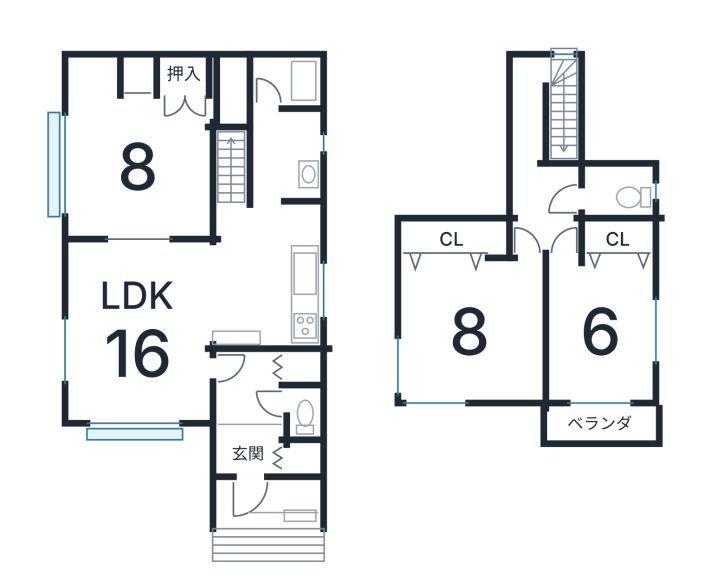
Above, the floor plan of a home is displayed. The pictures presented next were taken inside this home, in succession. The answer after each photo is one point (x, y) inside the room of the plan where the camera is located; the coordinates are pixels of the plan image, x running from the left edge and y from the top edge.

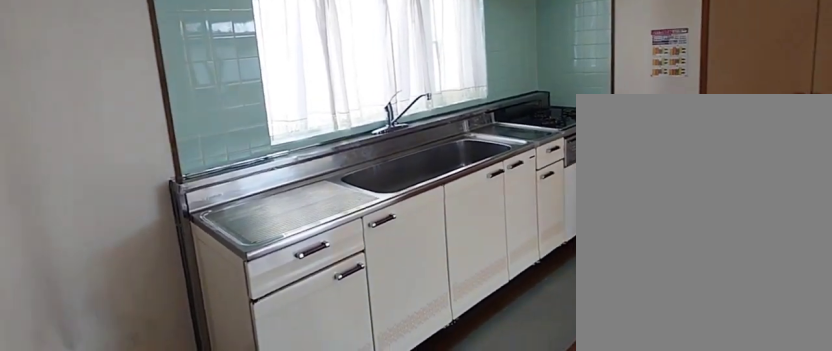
(262, 276)
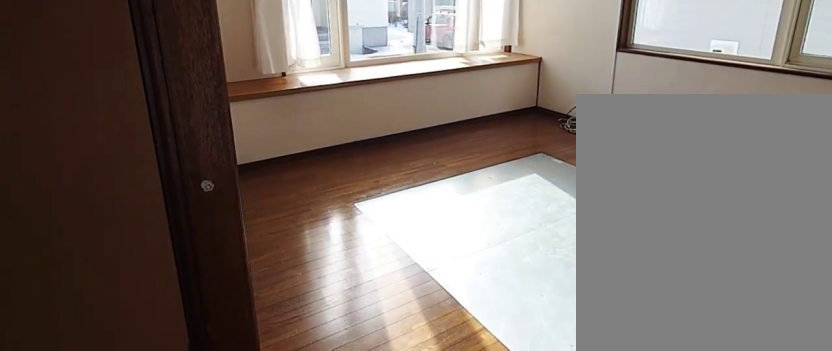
(143, 352)
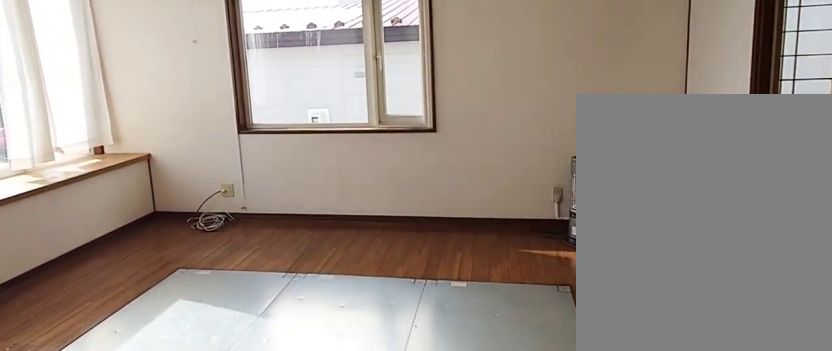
(143, 352)
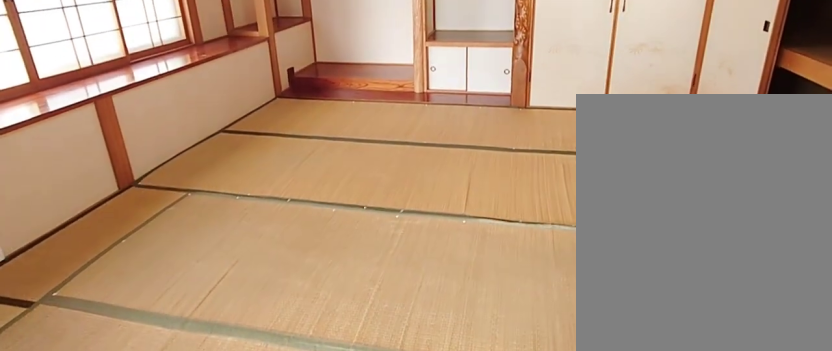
(132, 165)
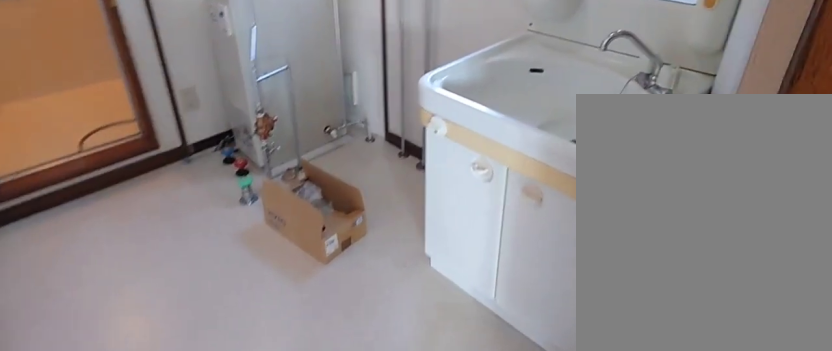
(293, 165)
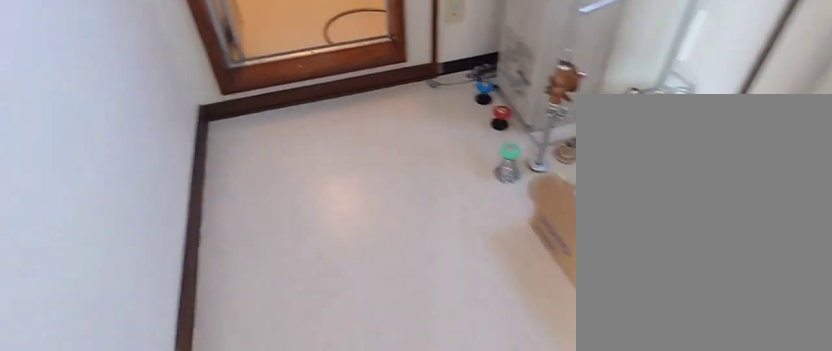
(293, 165)
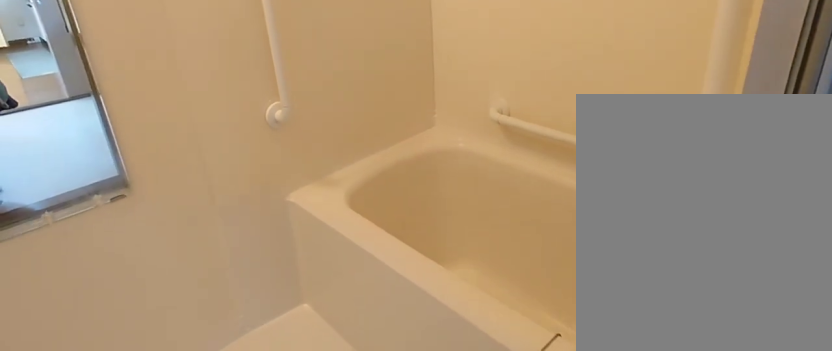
(287, 83)
